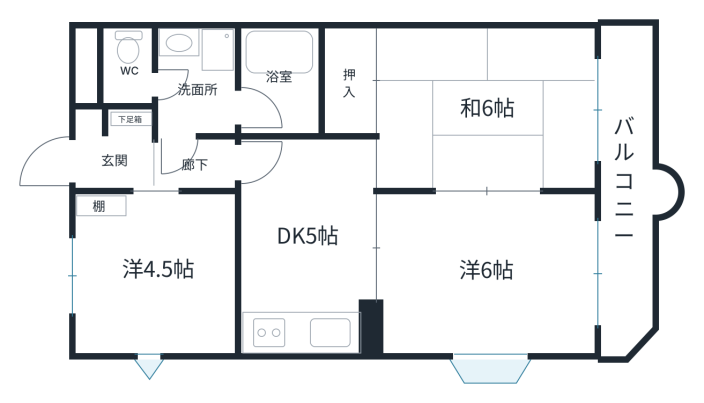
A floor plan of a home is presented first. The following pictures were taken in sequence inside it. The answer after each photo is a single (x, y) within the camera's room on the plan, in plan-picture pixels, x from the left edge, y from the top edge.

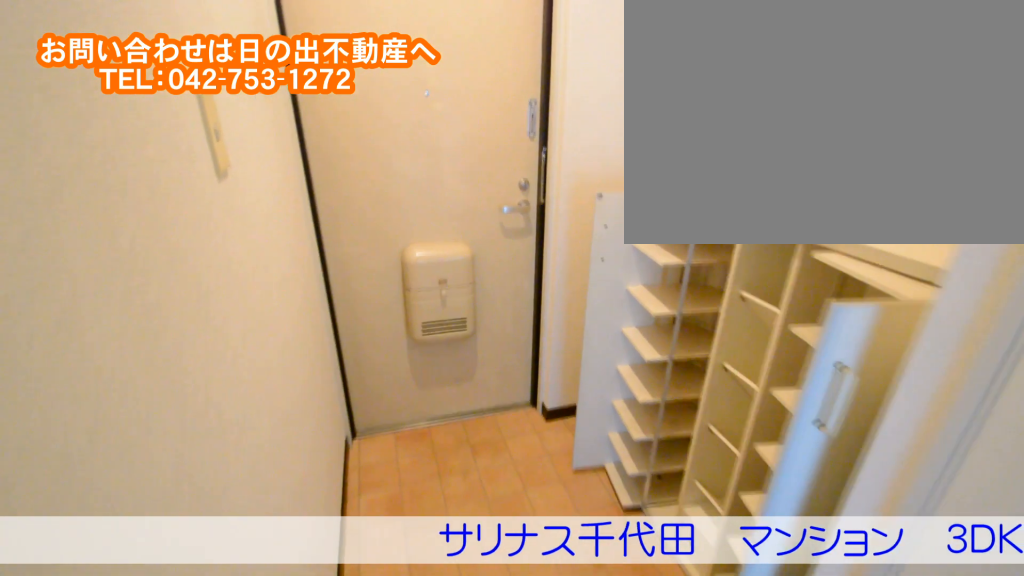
(141, 160)
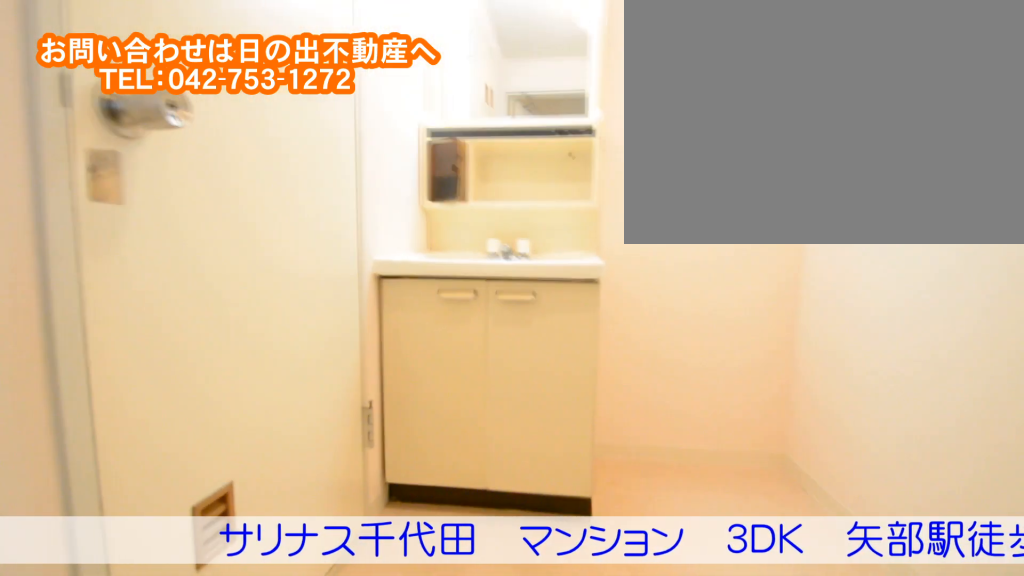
(197, 103)
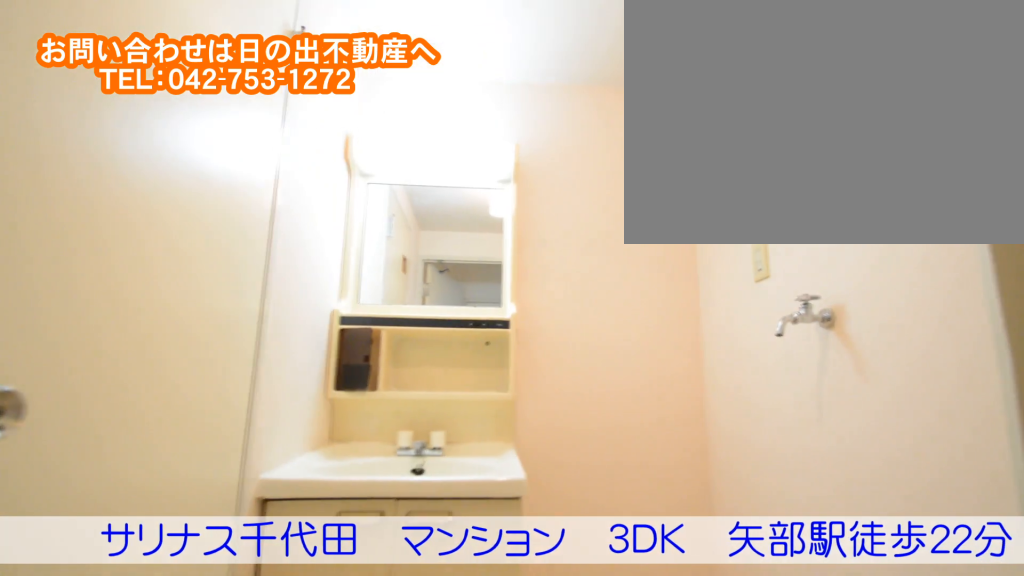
(197, 104)
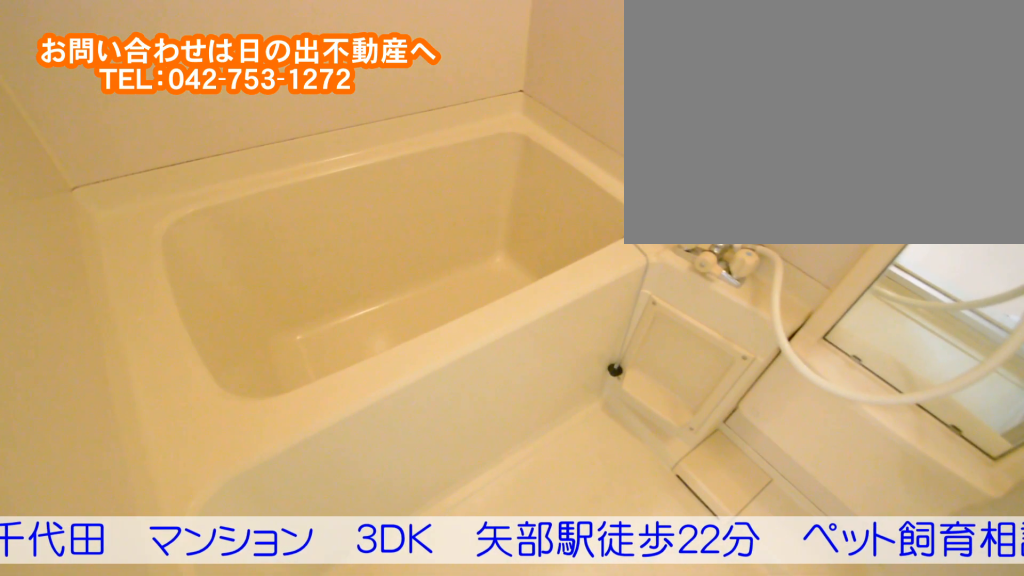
(283, 104)
